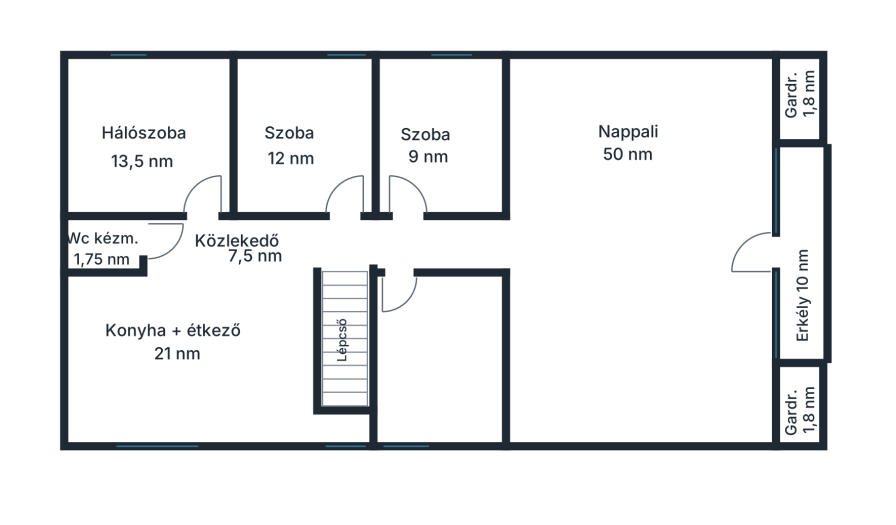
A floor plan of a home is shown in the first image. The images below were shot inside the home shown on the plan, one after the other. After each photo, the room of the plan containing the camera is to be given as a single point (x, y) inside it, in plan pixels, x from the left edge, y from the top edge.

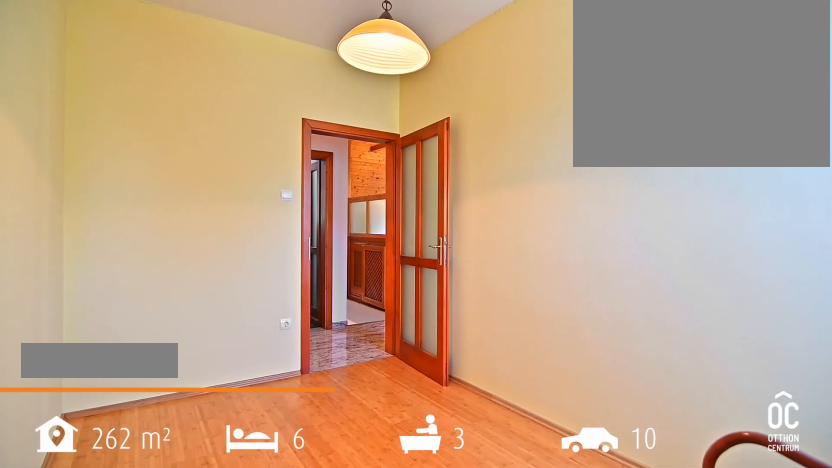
(438, 141)
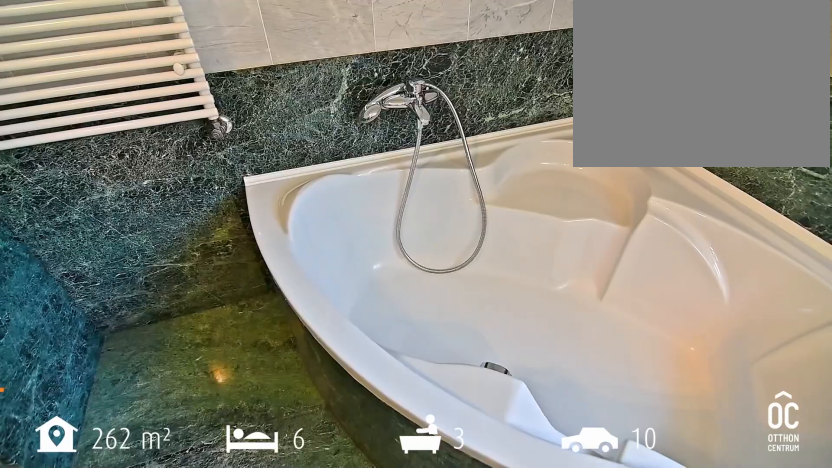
(439, 358)
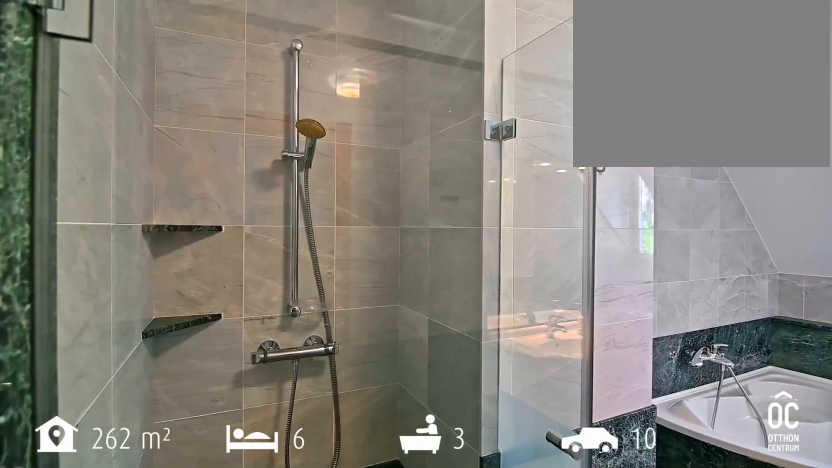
(439, 358)
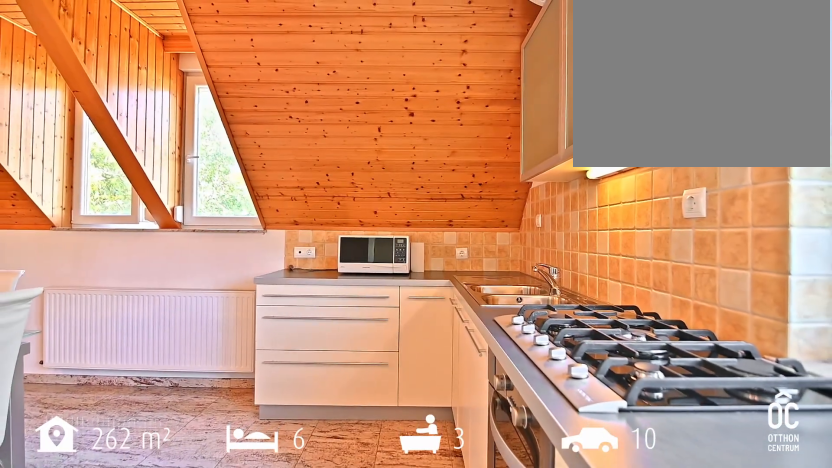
(183, 341)
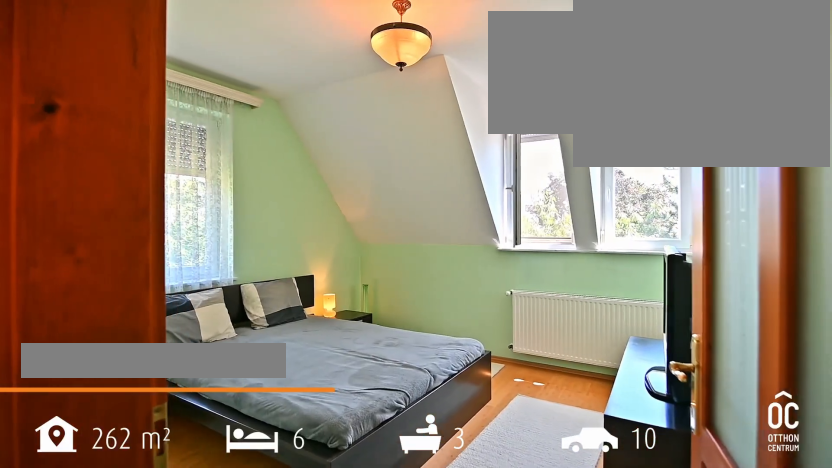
(147, 140)
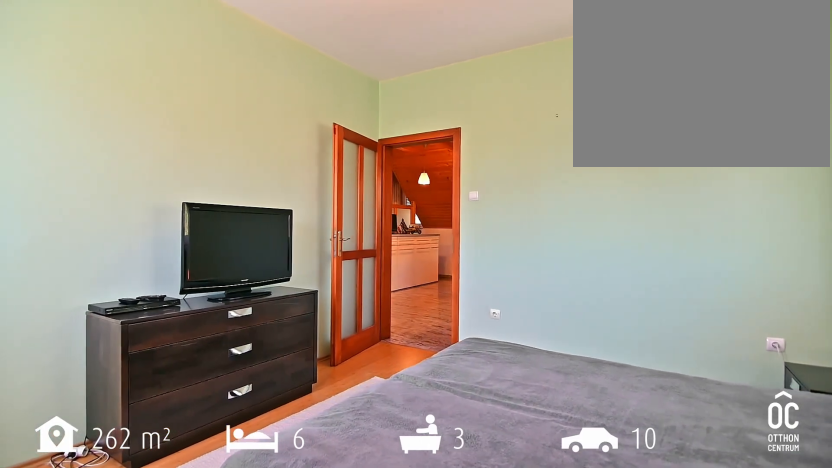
(147, 140)
